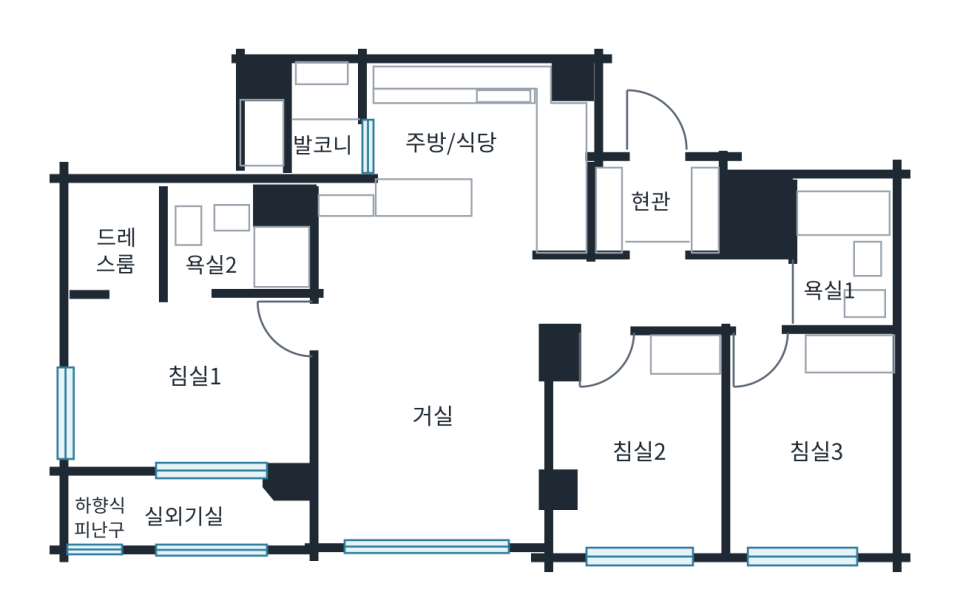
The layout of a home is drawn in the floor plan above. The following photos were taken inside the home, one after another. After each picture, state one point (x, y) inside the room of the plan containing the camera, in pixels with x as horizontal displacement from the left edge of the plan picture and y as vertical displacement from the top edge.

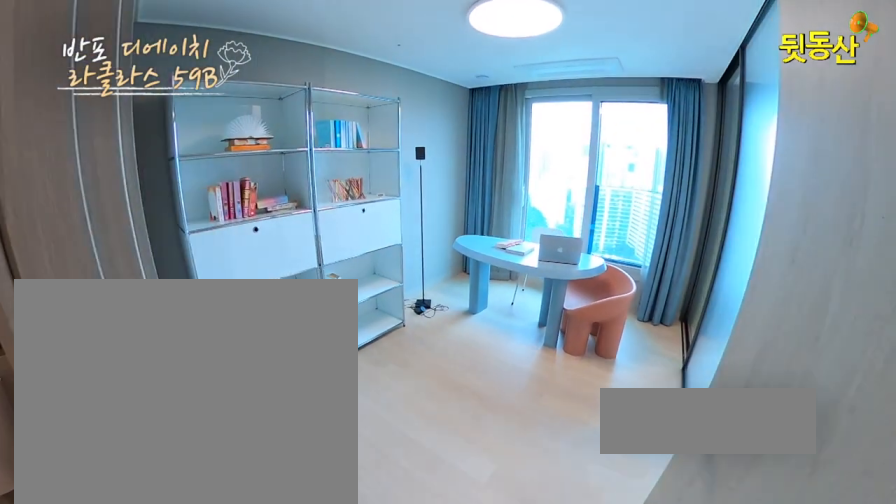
(825, 451)
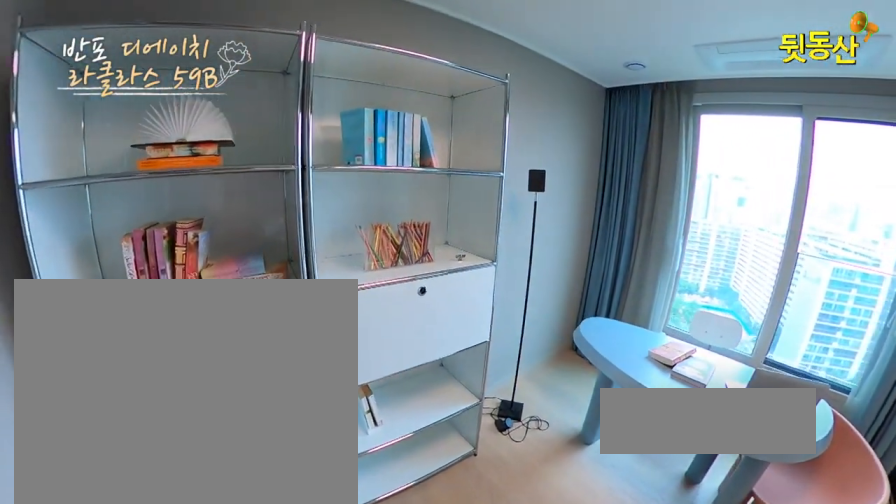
(827, 457)
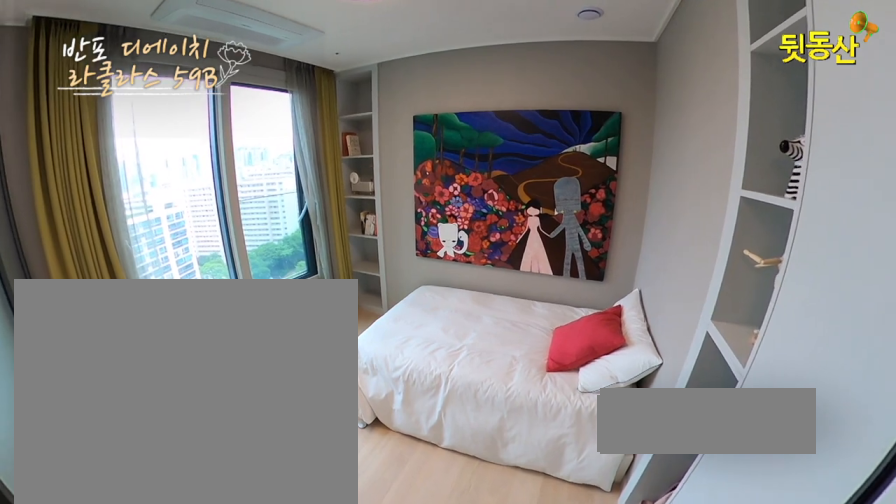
(666, 449)
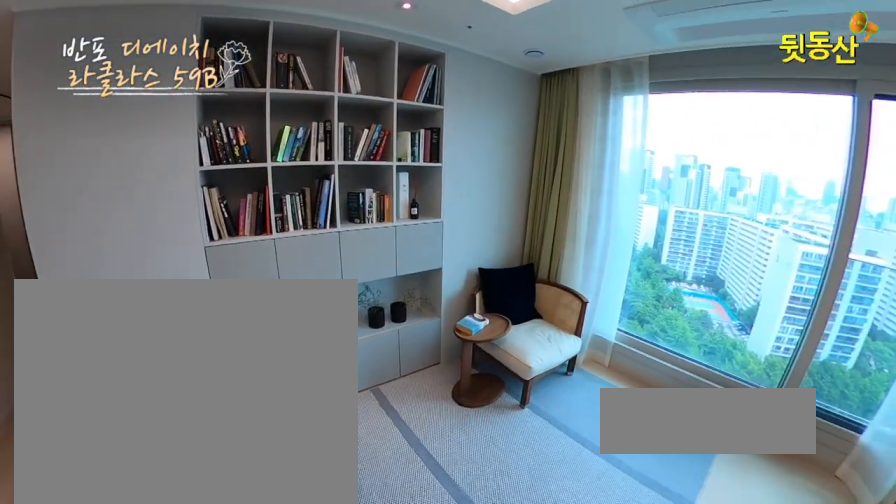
(432, 420)
